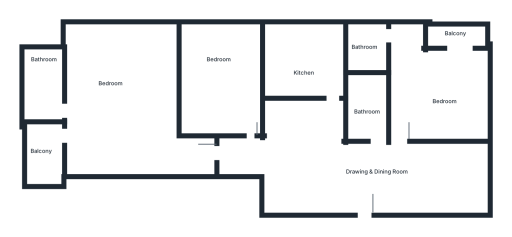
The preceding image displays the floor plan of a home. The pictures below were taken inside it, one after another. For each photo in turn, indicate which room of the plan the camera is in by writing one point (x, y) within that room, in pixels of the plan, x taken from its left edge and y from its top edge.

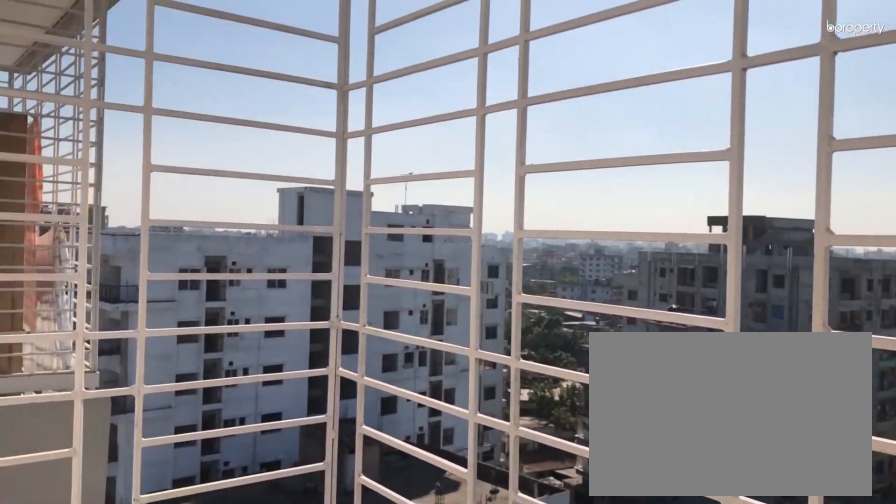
(43, 156)
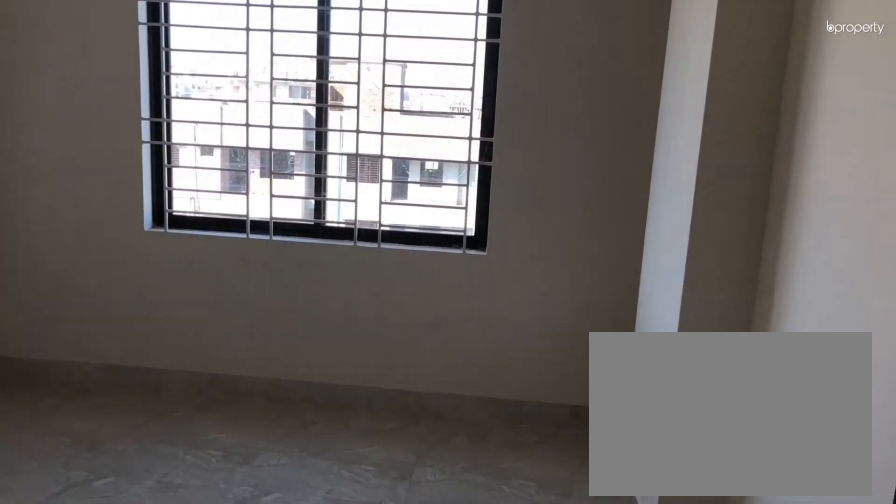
(240, 112)
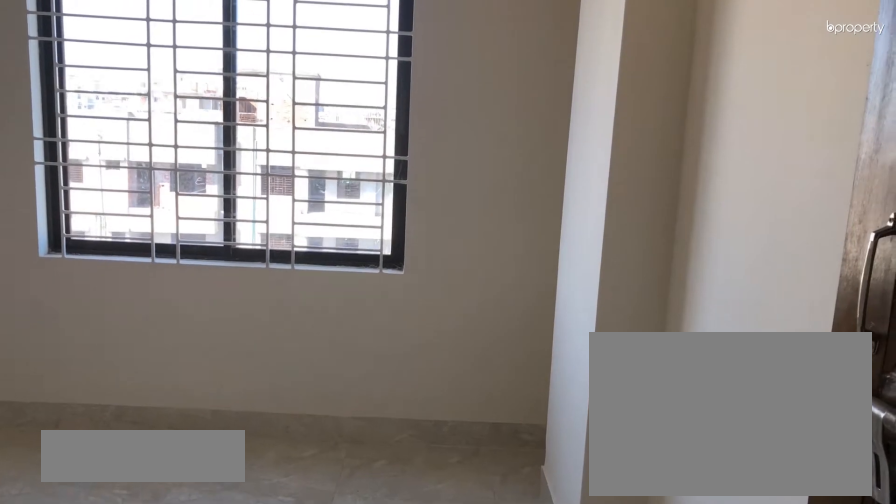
(223, 83)
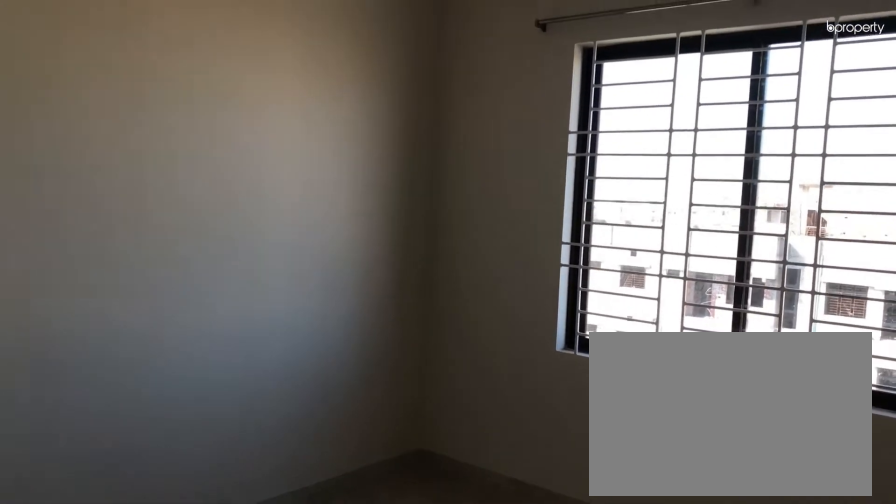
(223, 83)
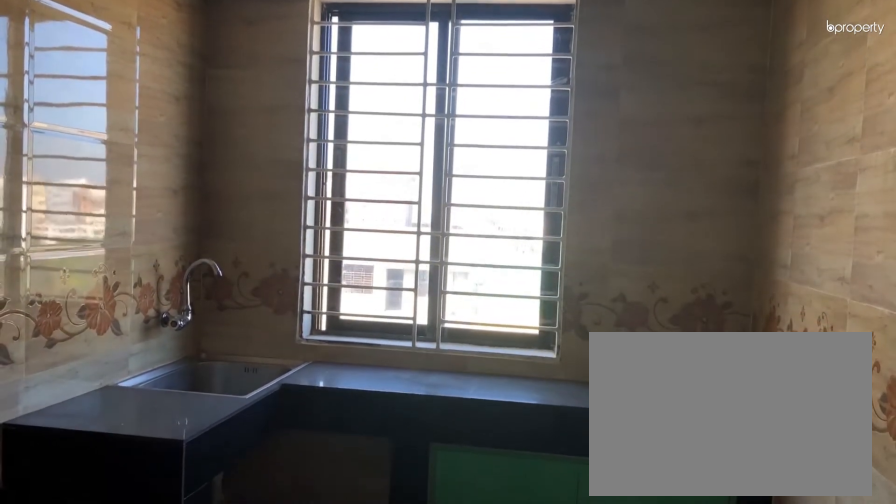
(307, 65)
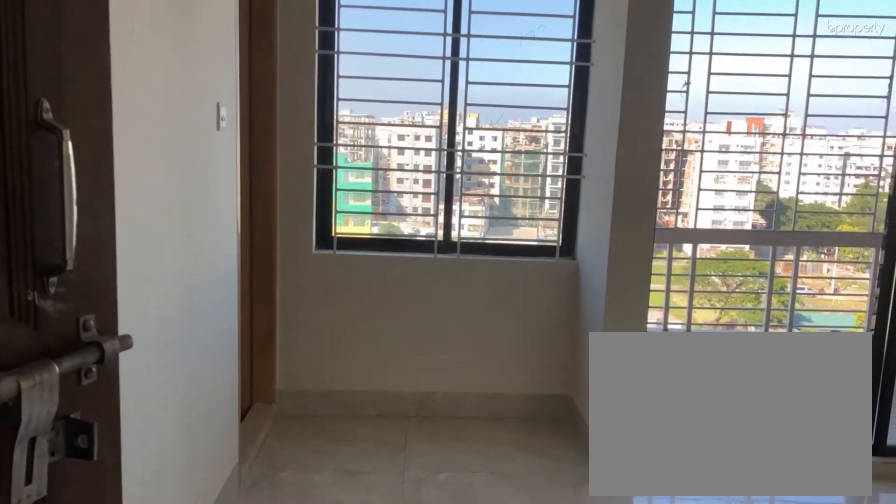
(437, 87)
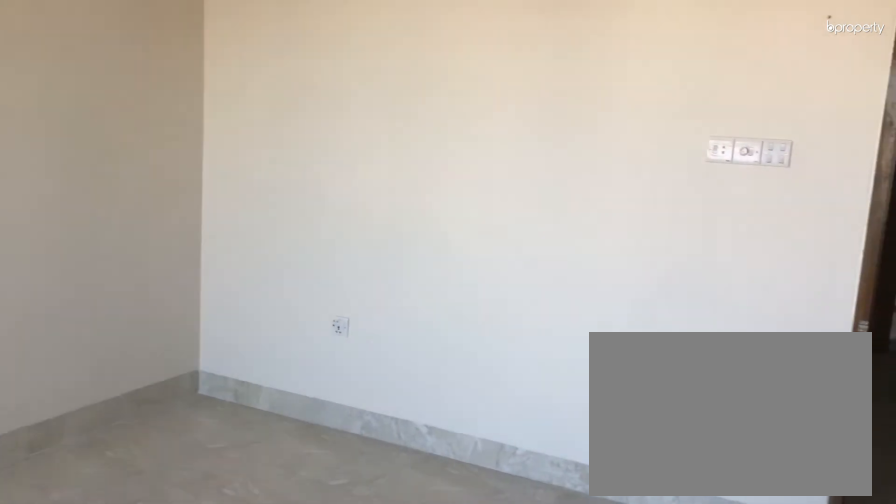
(437, 87)
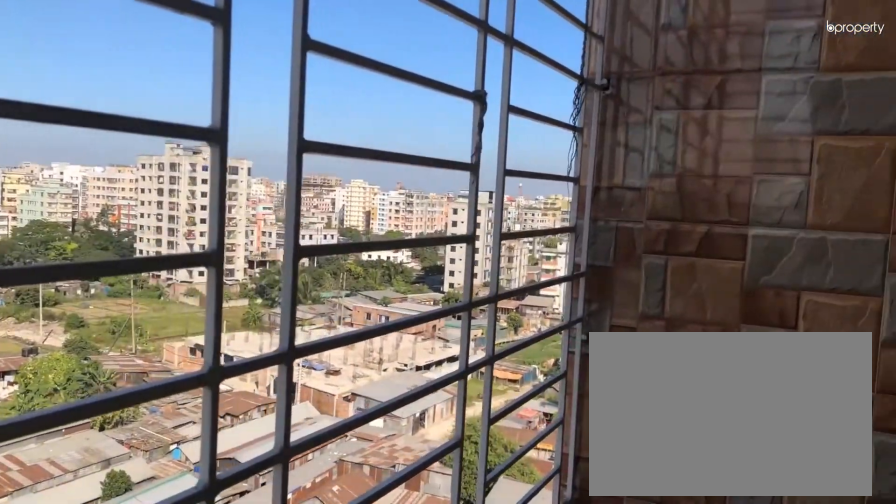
(457, 38)
